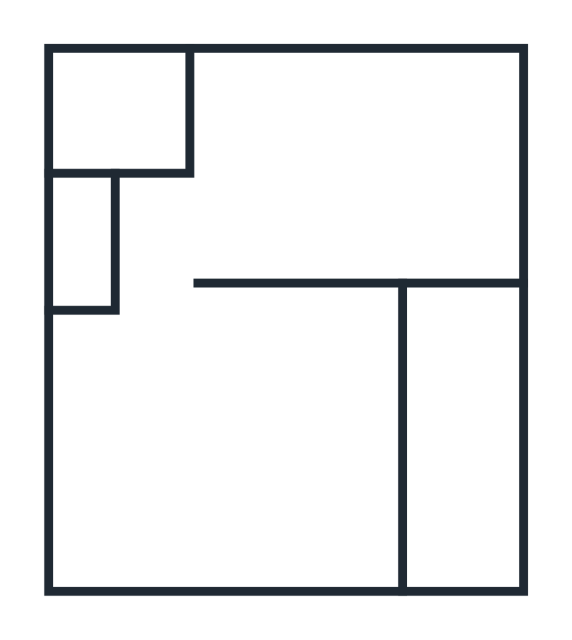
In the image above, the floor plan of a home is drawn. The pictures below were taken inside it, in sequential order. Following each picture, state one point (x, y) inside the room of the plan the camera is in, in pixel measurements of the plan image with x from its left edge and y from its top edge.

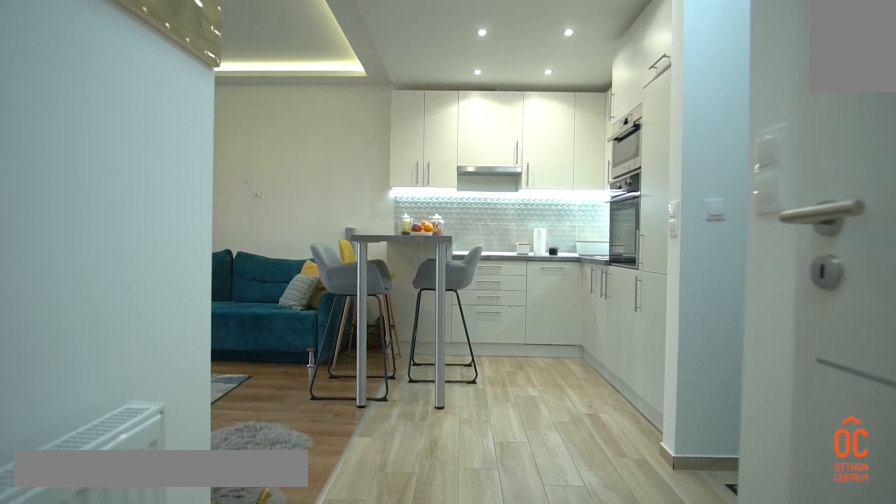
(214, 466)
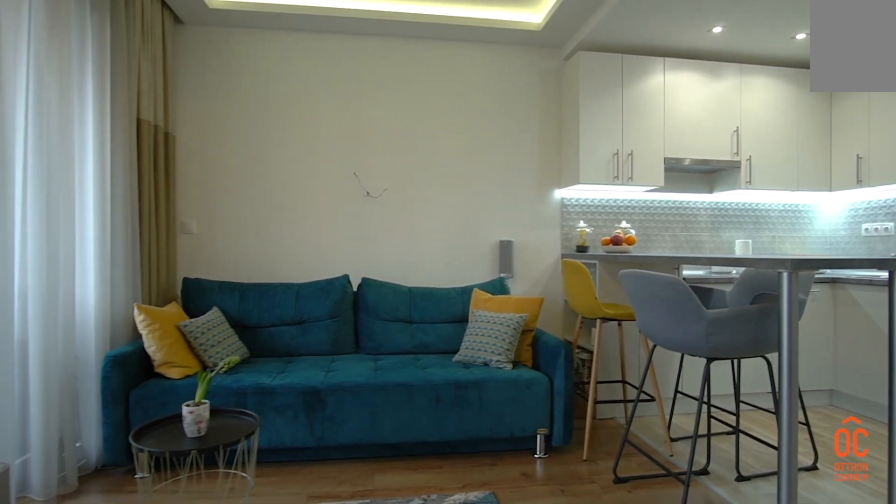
(214, 467)
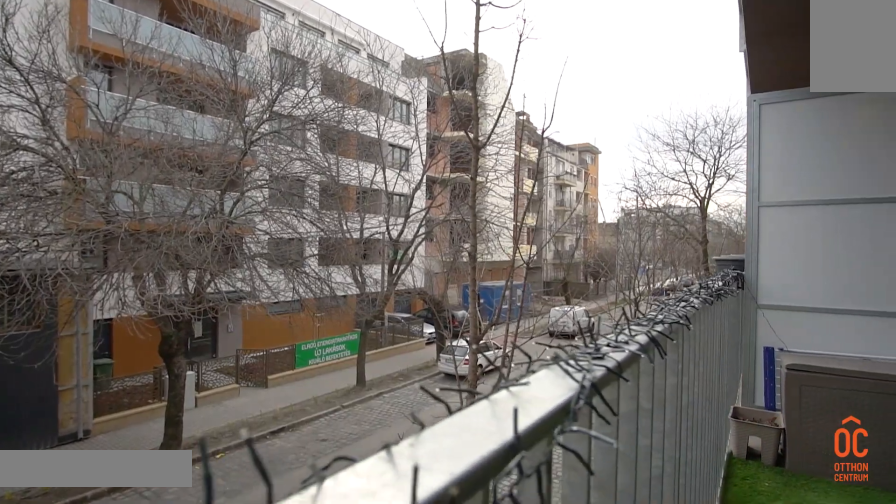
(466, 431)
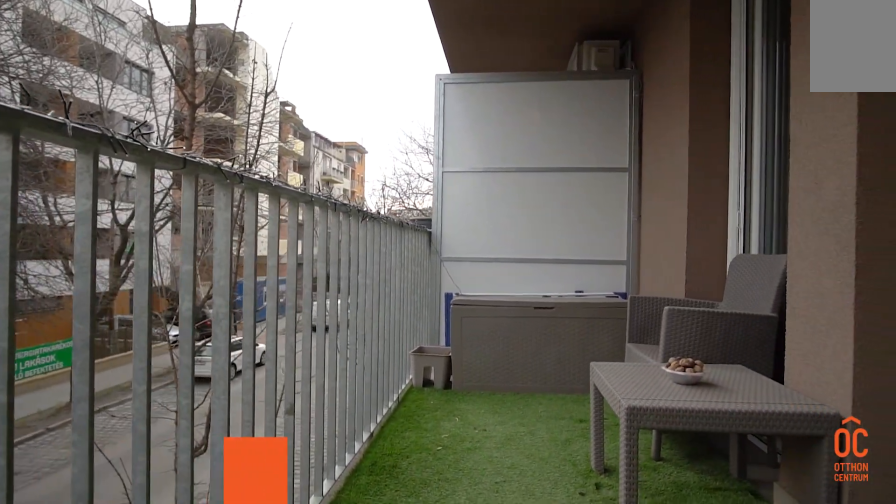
(467, 431)
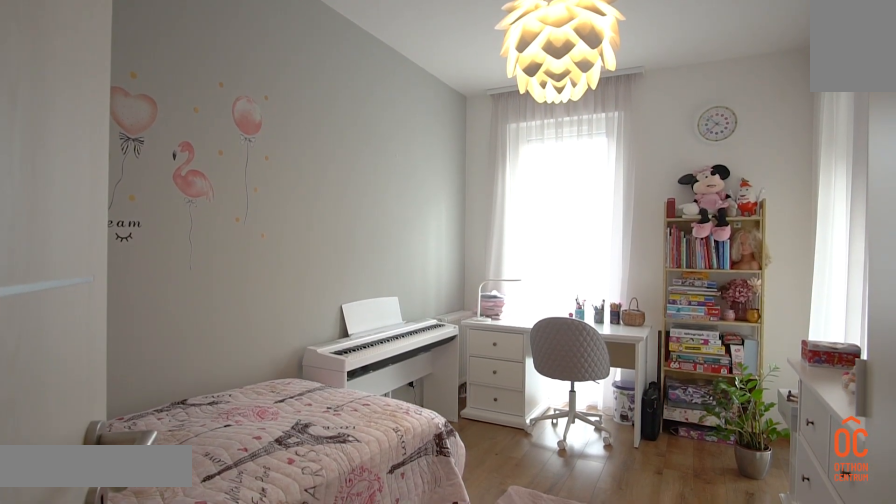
(366, 168)
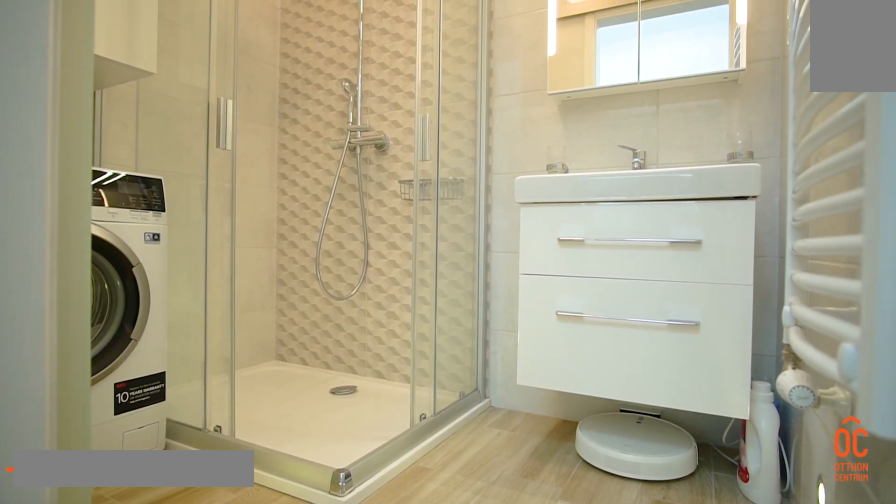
(111, 116)
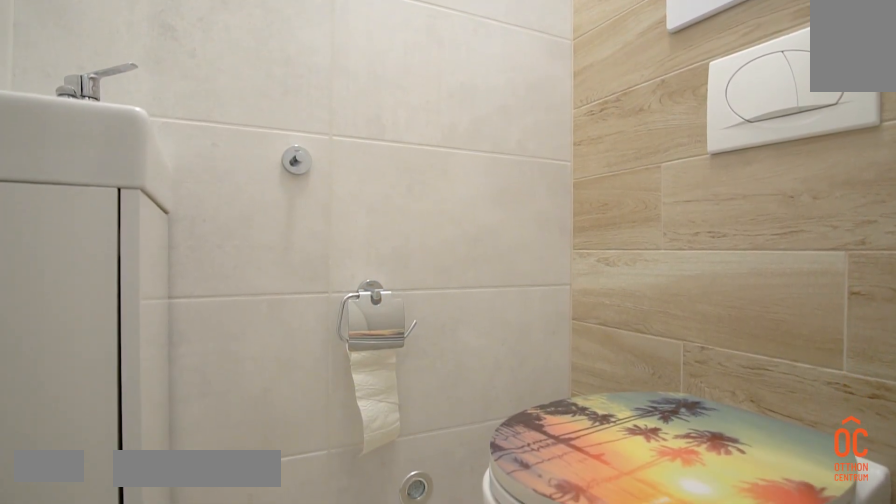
(96, 245)
